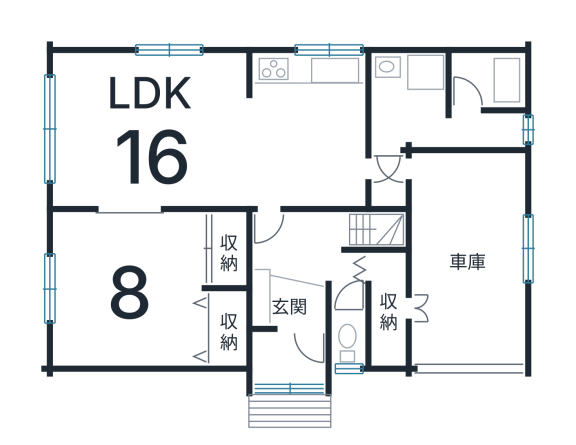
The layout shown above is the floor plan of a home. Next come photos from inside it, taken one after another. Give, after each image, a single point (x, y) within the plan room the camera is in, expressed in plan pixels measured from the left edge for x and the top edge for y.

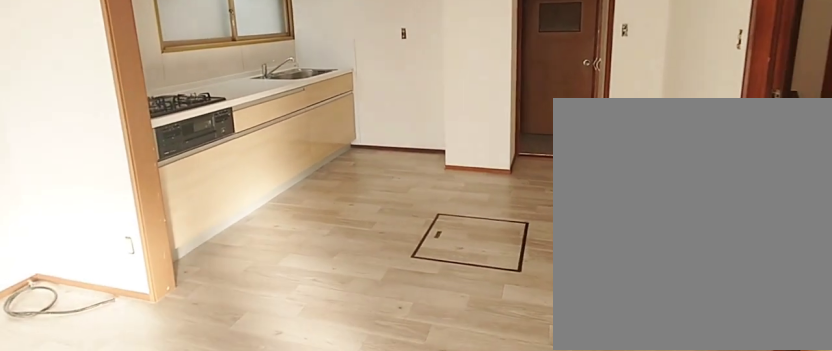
(217, 127)
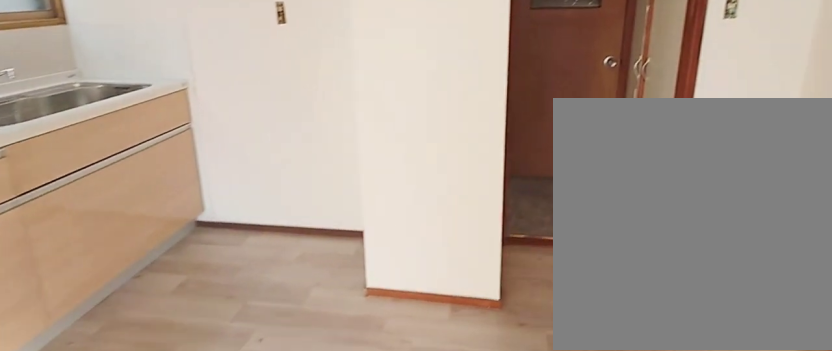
(217, 127)
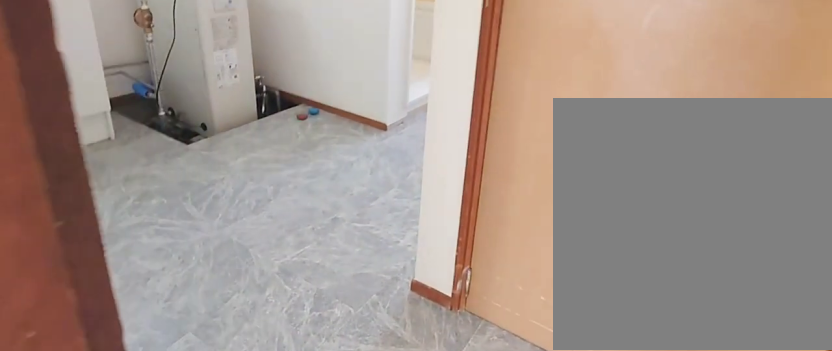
(410, 119)
